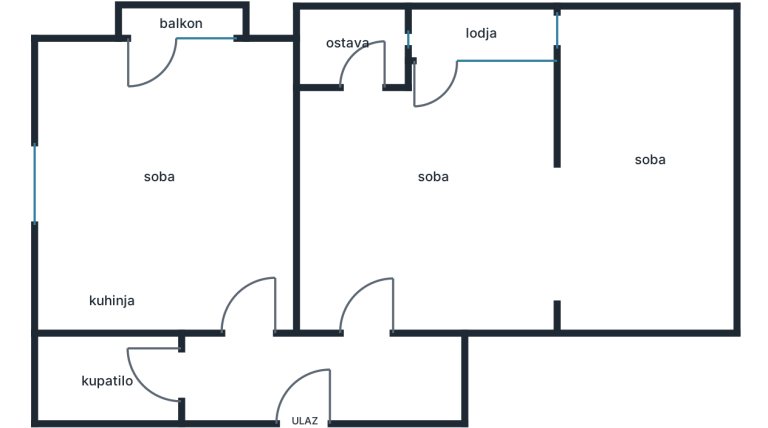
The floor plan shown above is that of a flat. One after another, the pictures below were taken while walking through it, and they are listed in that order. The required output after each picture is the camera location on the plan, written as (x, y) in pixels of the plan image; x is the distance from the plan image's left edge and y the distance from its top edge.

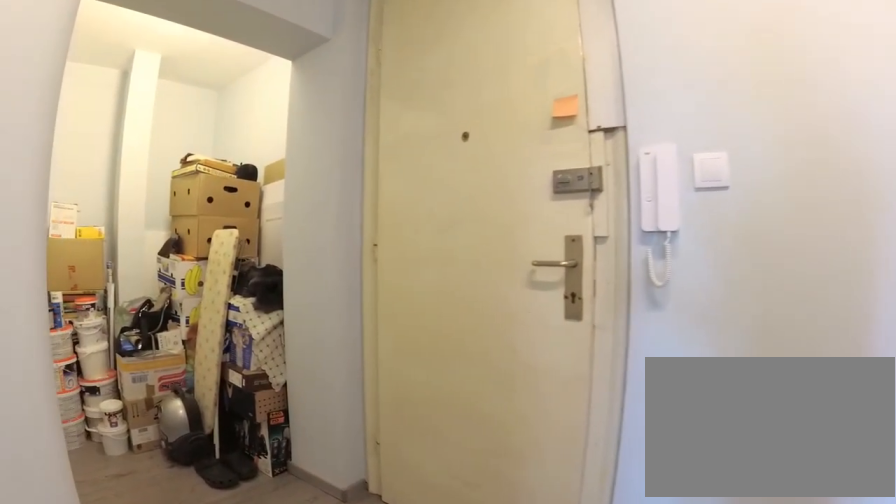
(256, 359)
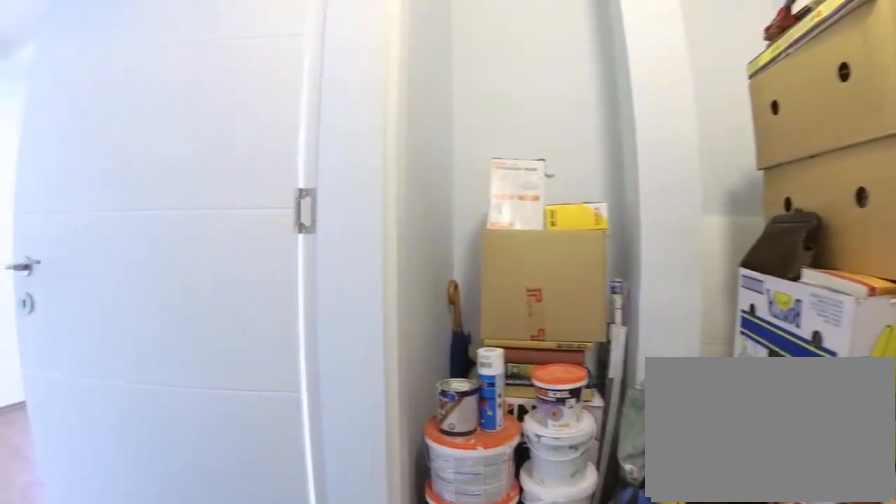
(342, 379)
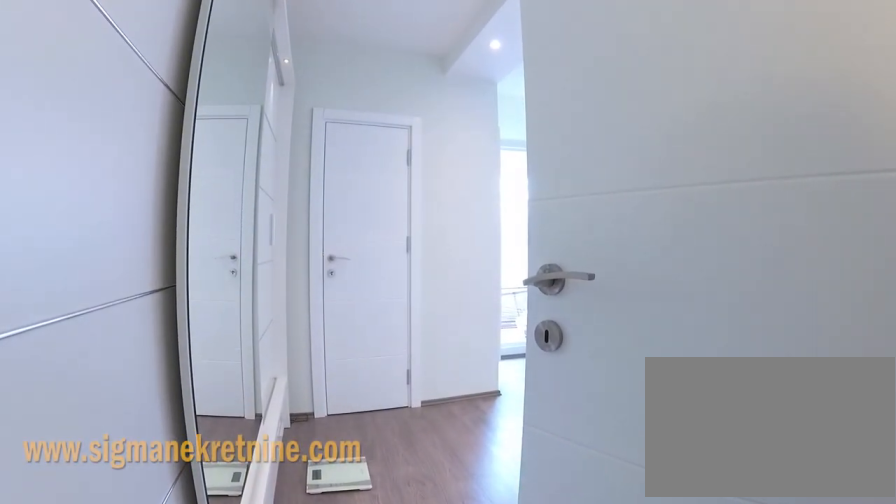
(373, 358)
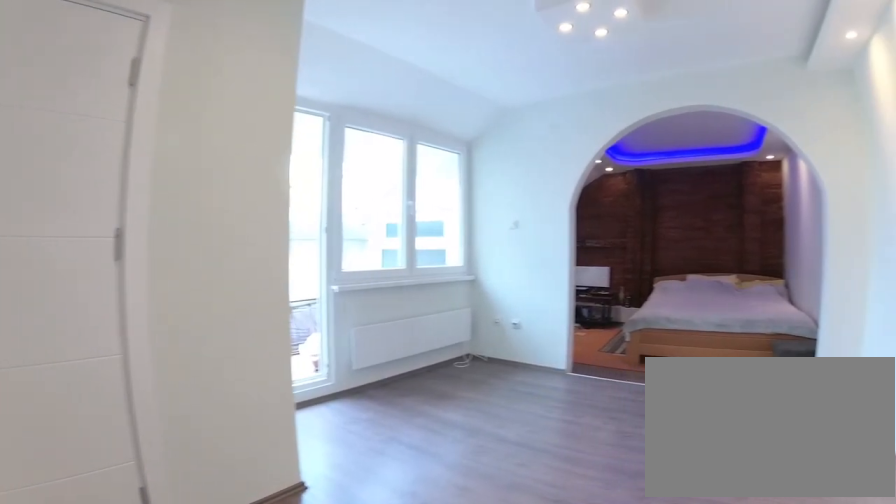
(374, 234)
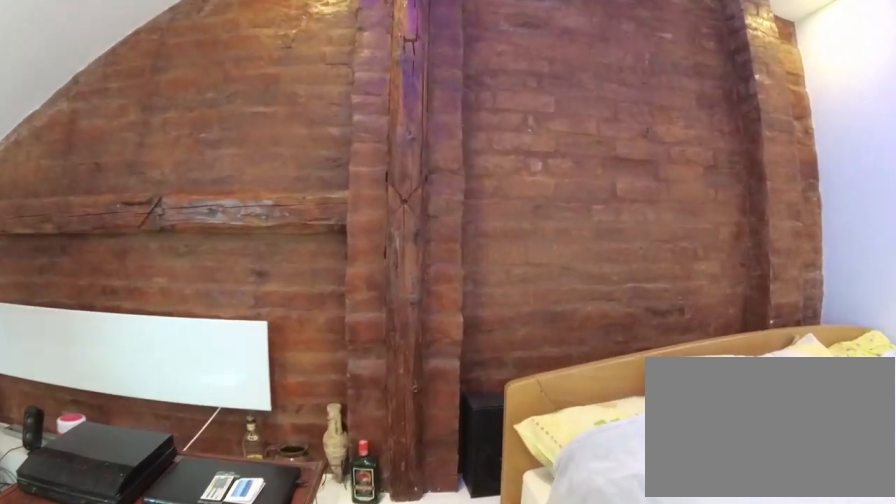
(627, 197)
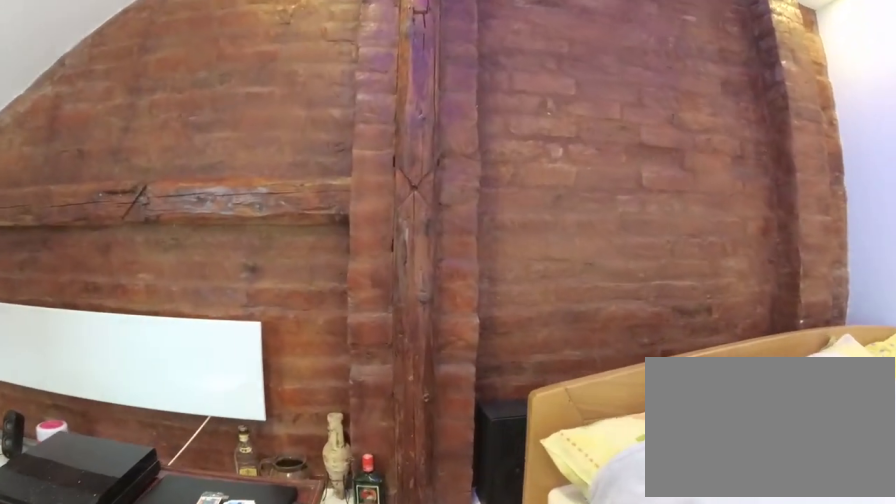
(639, 196)
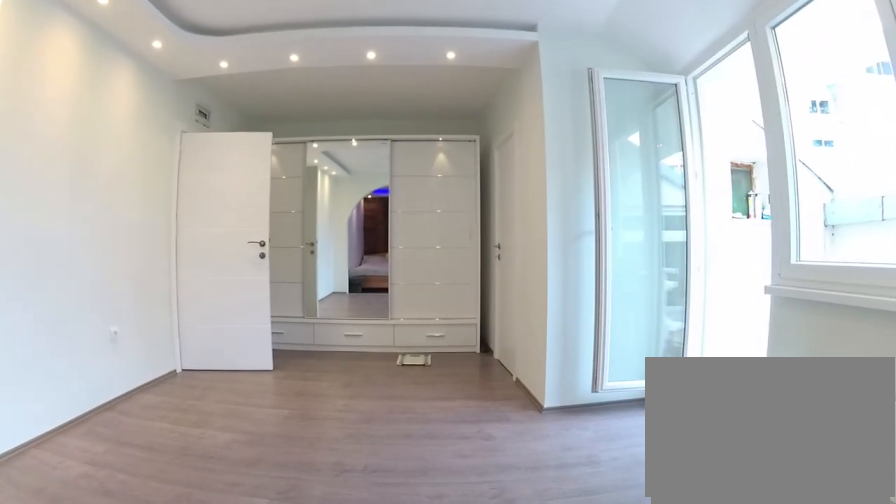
(566, 167)
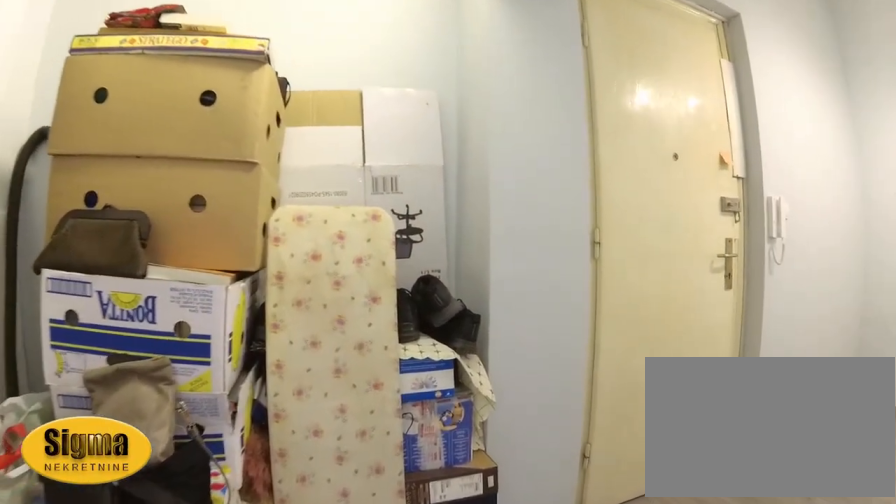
(367, 294)
